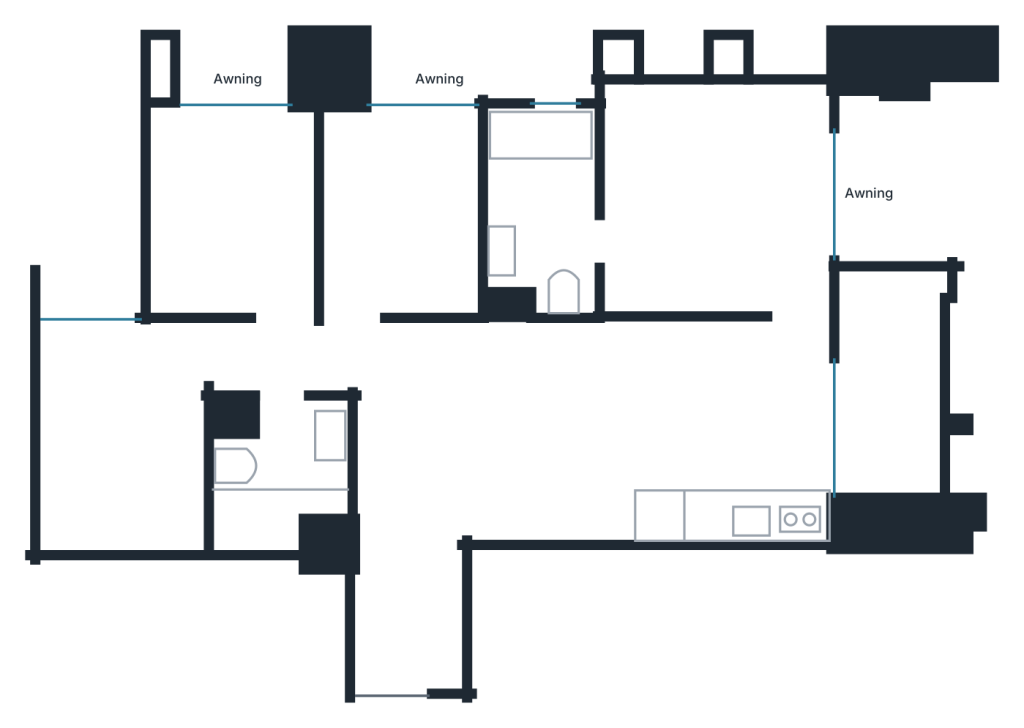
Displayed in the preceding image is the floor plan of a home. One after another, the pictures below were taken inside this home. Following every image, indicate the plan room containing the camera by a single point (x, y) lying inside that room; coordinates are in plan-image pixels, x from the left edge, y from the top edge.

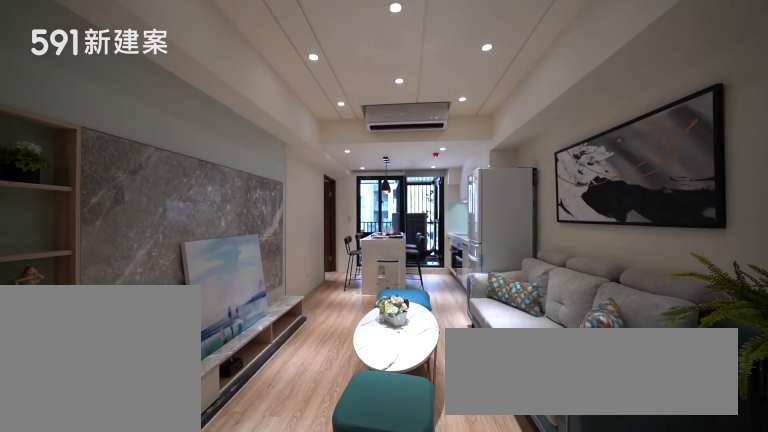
(498, 430)
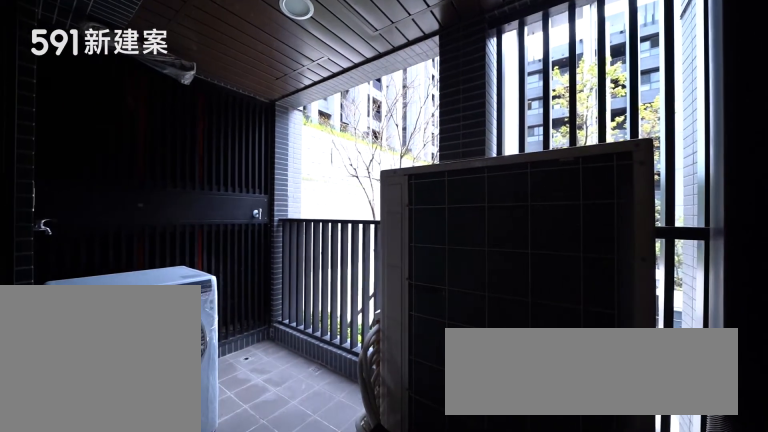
(892, 374)
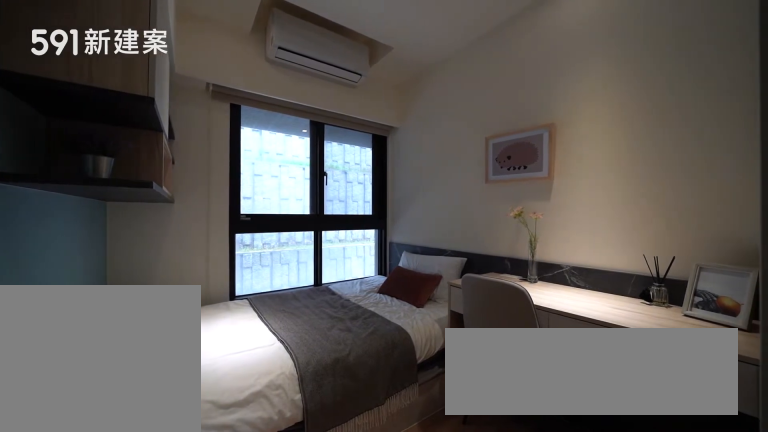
(405, 212)
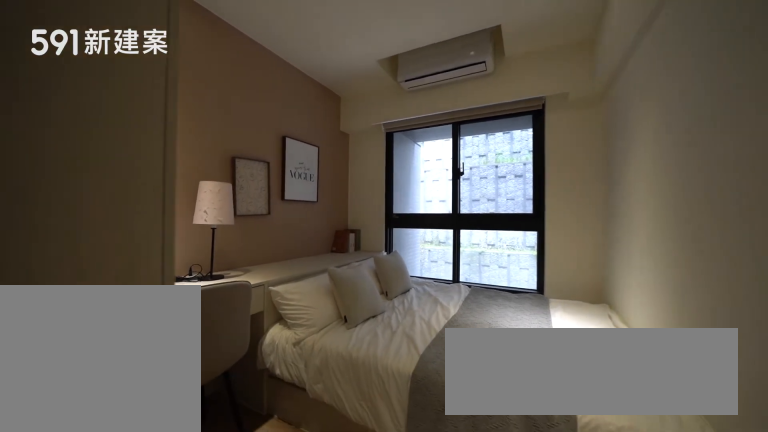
(229, 211)
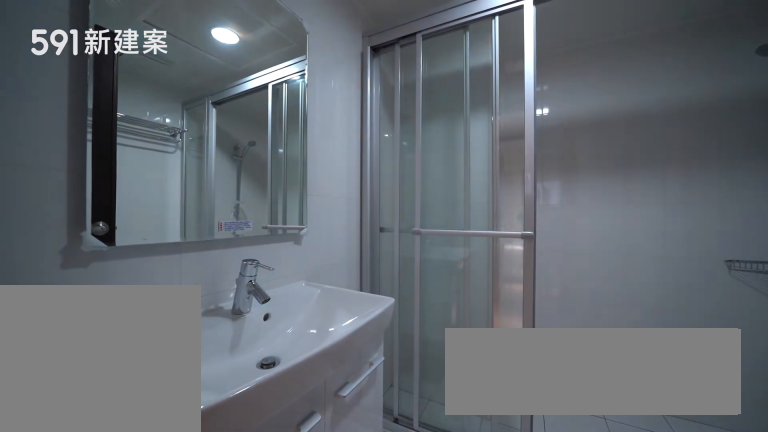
(283, 476)
